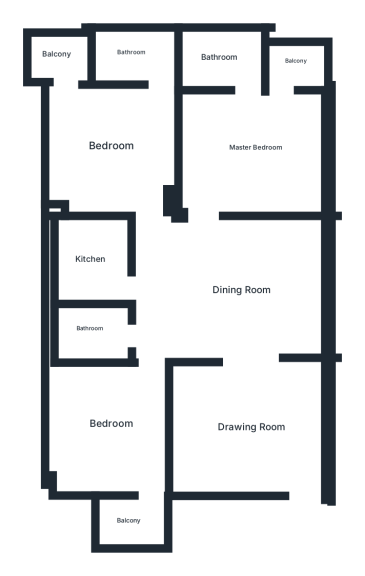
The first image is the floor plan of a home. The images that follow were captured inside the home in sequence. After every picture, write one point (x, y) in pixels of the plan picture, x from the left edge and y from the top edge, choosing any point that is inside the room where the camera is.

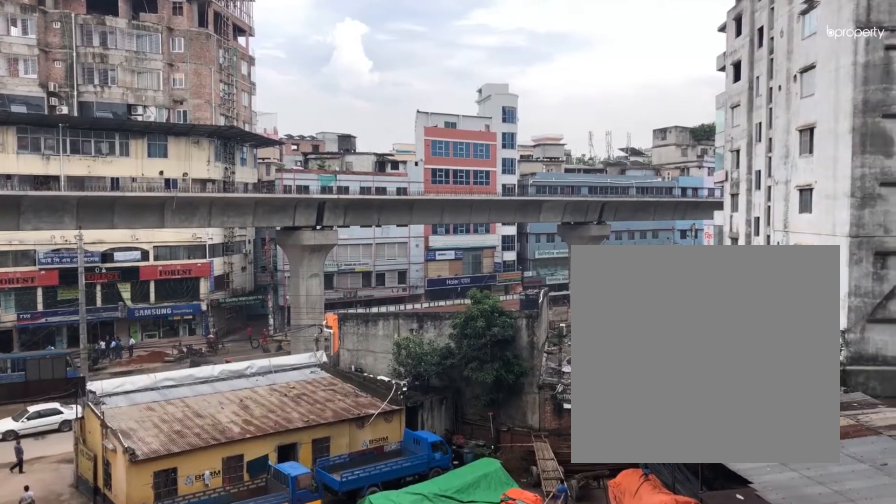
(294, 63)
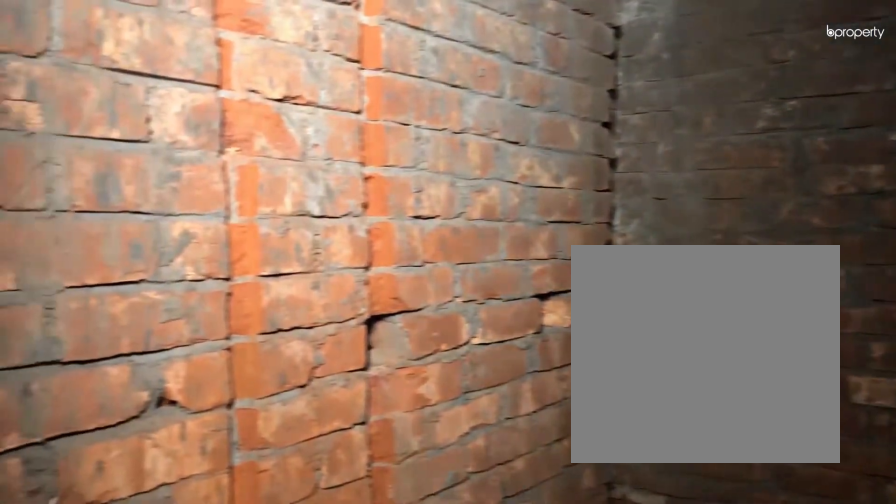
(222, 54)
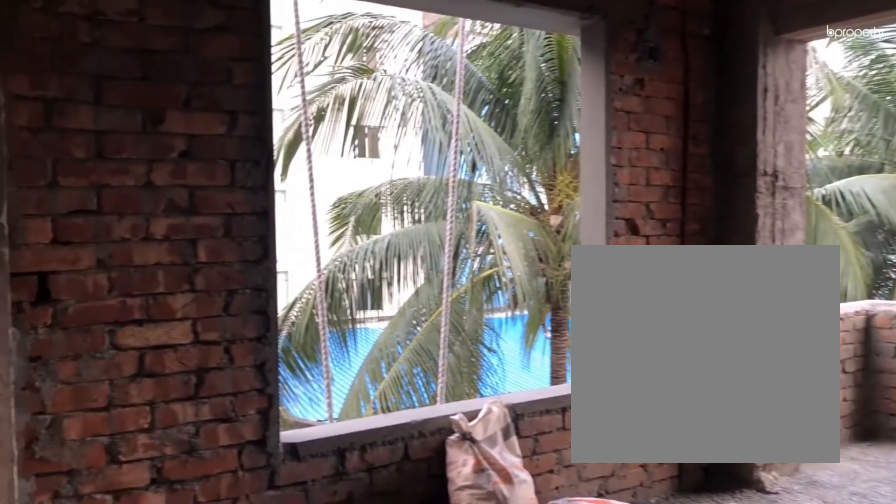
(121, 151)
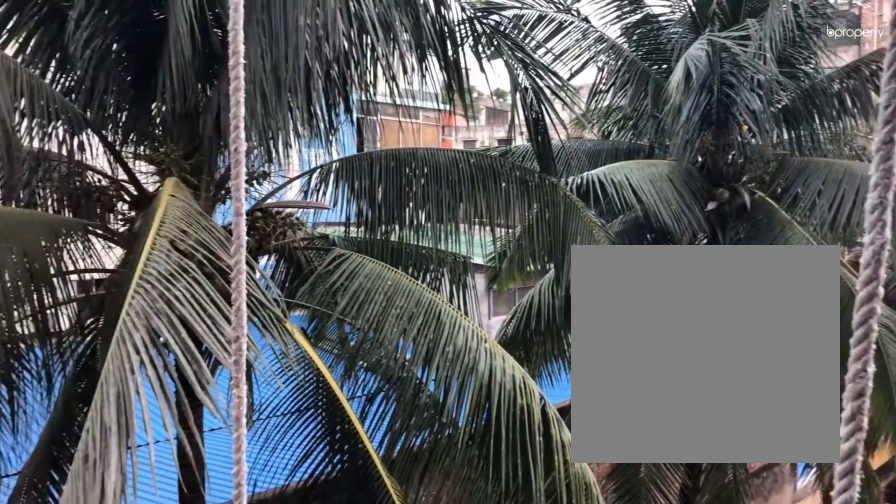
(62, 57)
